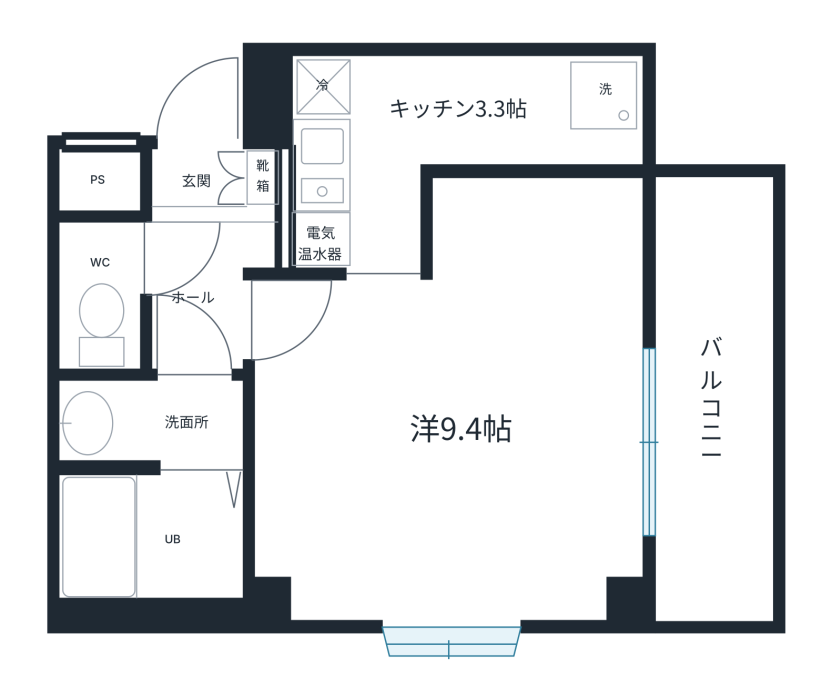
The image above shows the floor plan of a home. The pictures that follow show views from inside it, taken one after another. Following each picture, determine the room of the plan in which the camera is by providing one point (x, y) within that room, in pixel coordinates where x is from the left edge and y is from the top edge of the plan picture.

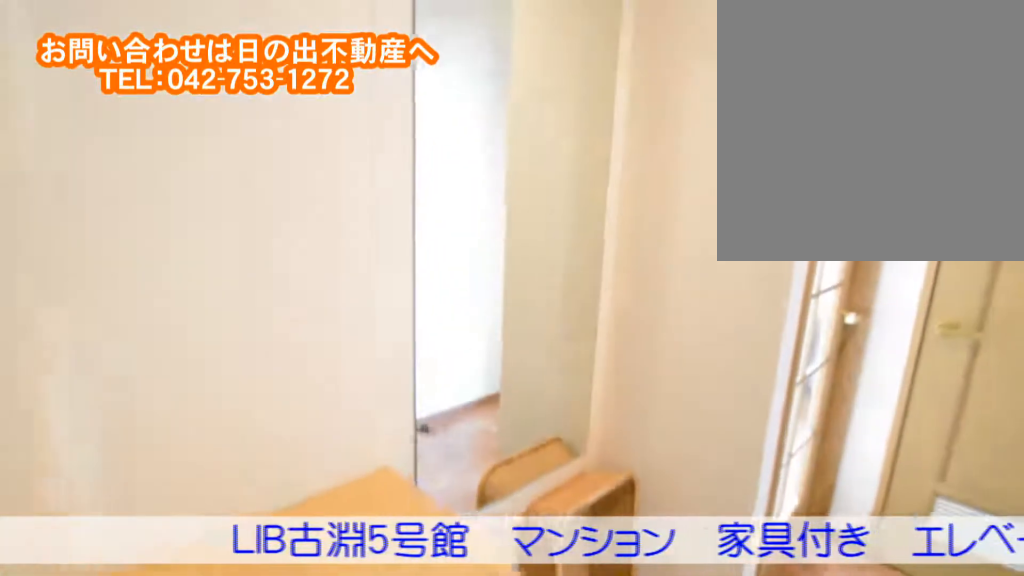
(207, 222)
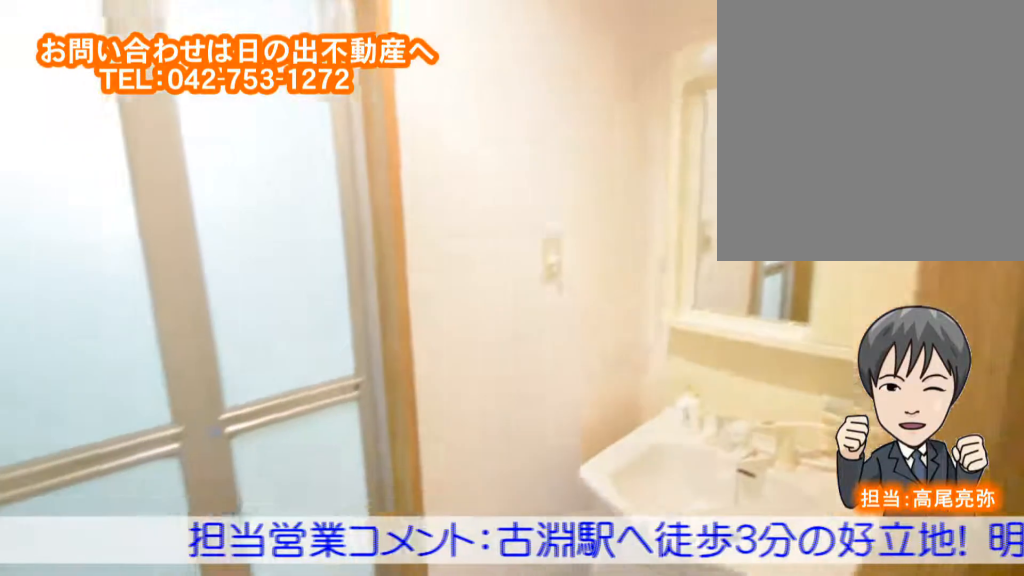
(143, 424)
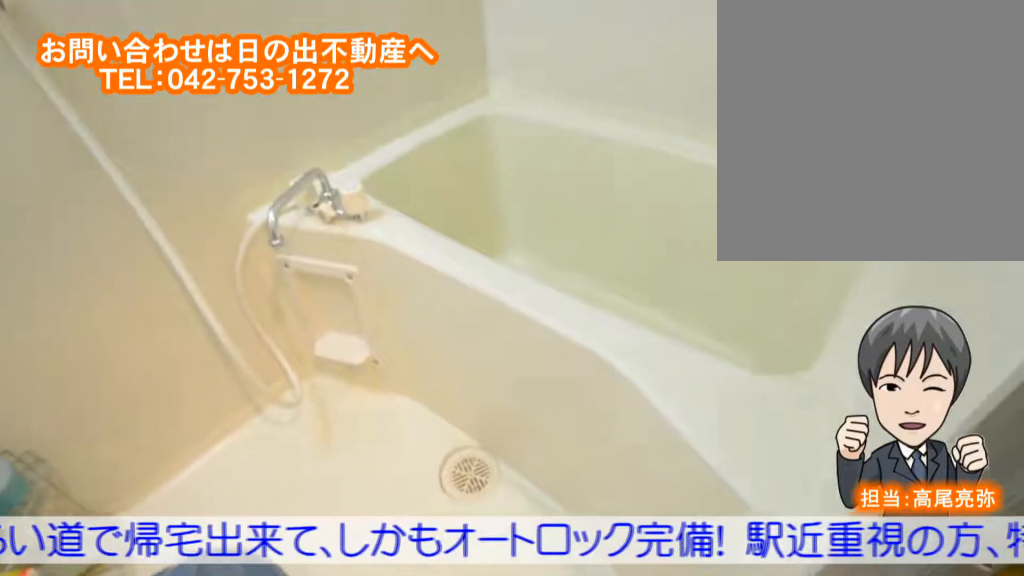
(137, 530)
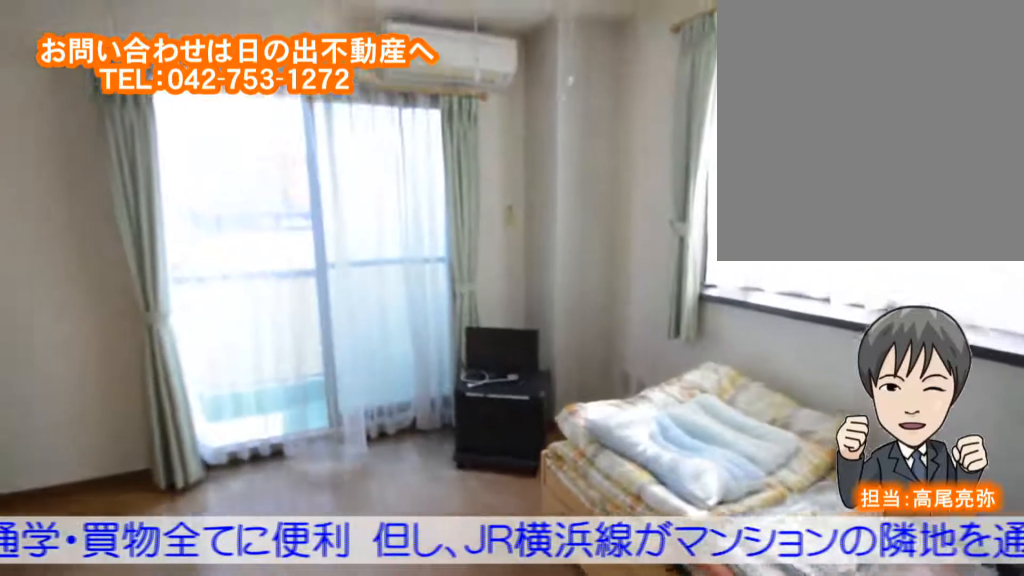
(471, 477)
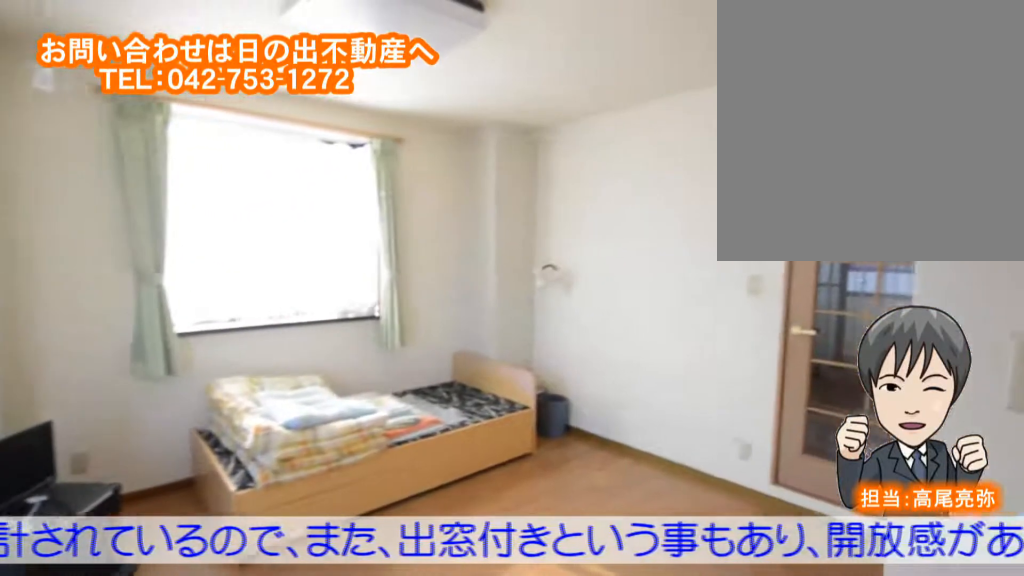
(471, 478)
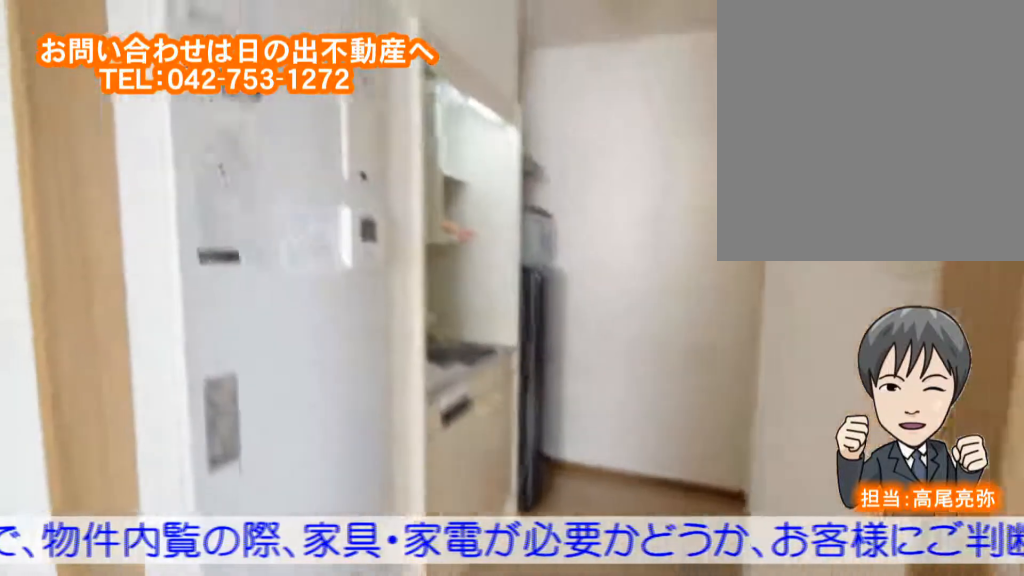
(415, 121)
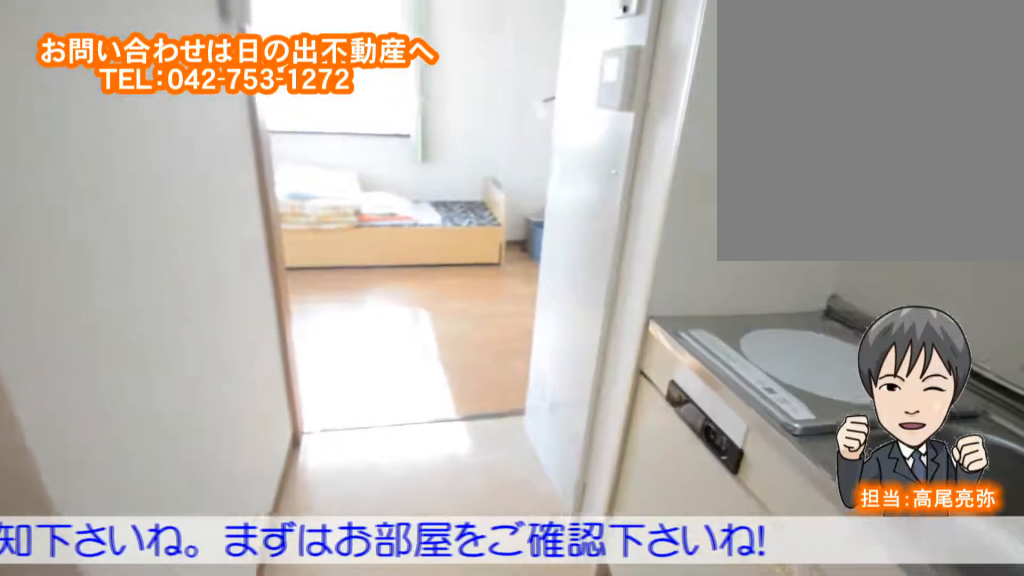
(415, 122)
